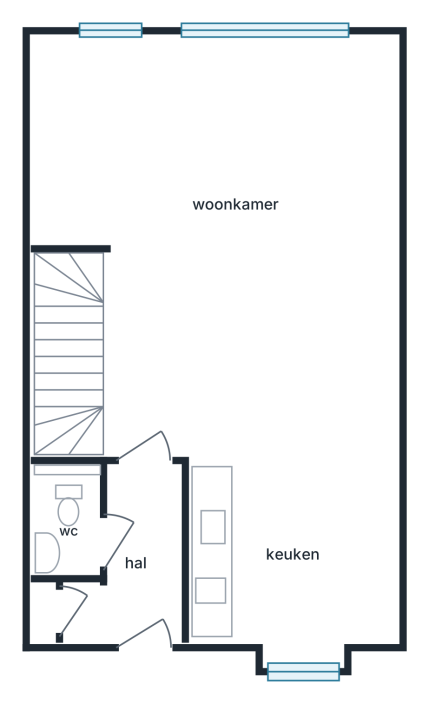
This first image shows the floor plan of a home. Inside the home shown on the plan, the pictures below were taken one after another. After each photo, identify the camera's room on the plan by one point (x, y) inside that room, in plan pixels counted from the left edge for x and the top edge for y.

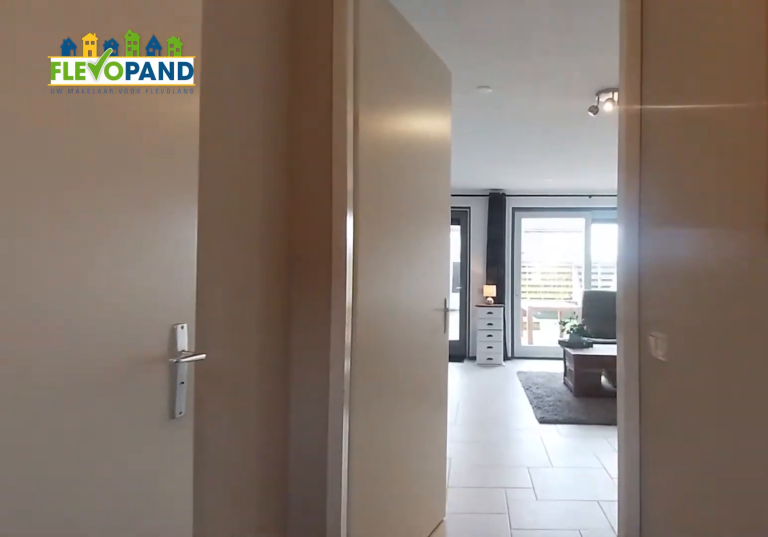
(135, 562)
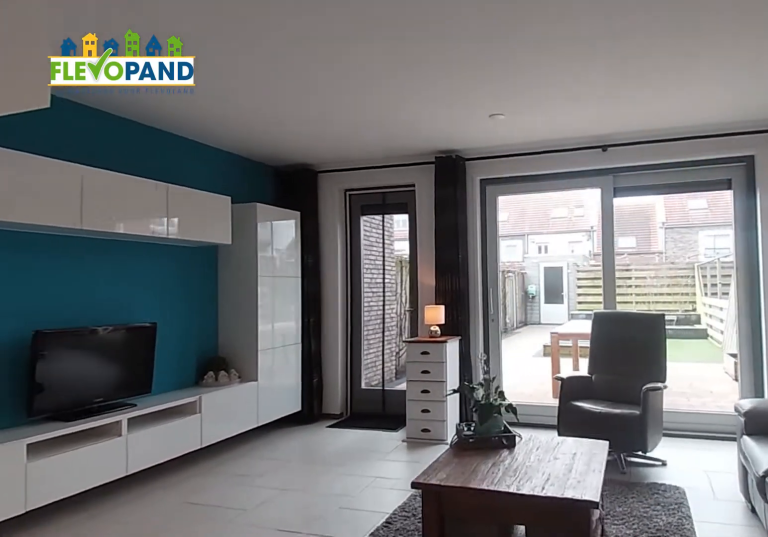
(227, 198)
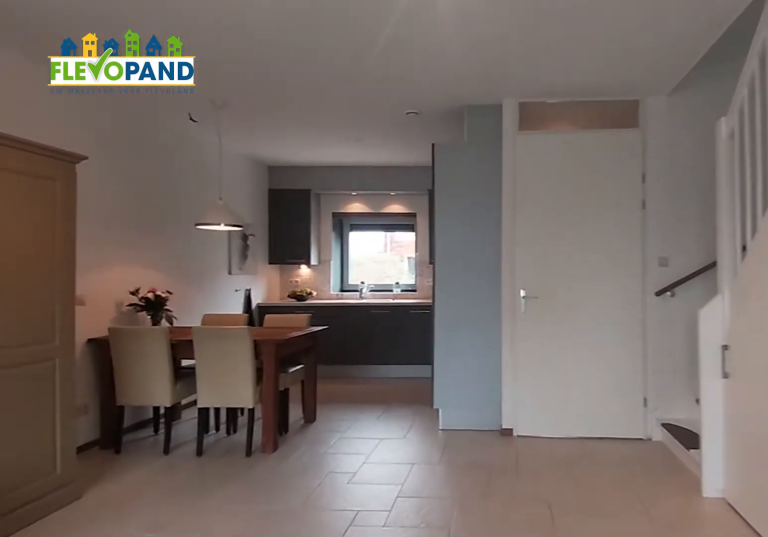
(227, 198)
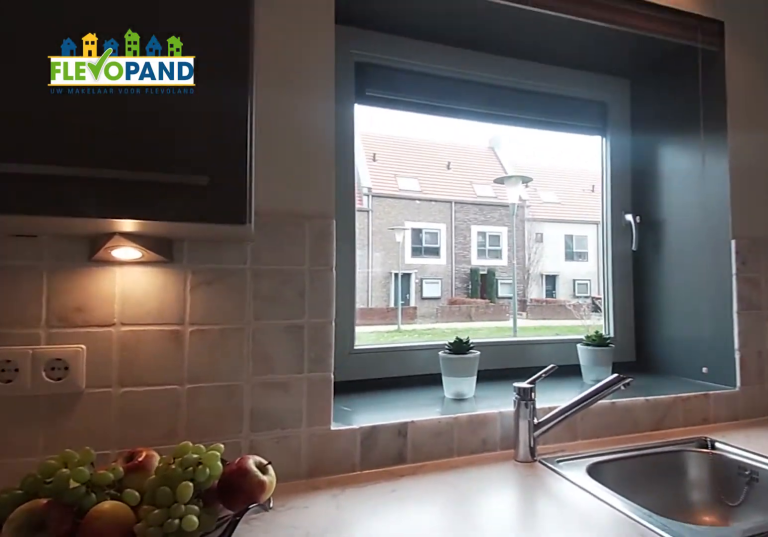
(293, 552)
